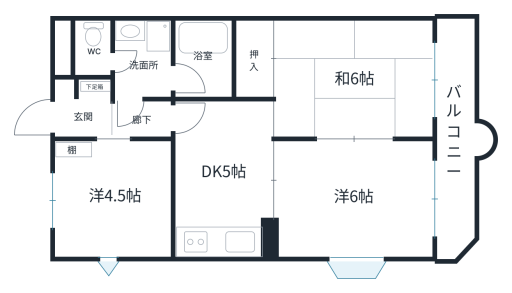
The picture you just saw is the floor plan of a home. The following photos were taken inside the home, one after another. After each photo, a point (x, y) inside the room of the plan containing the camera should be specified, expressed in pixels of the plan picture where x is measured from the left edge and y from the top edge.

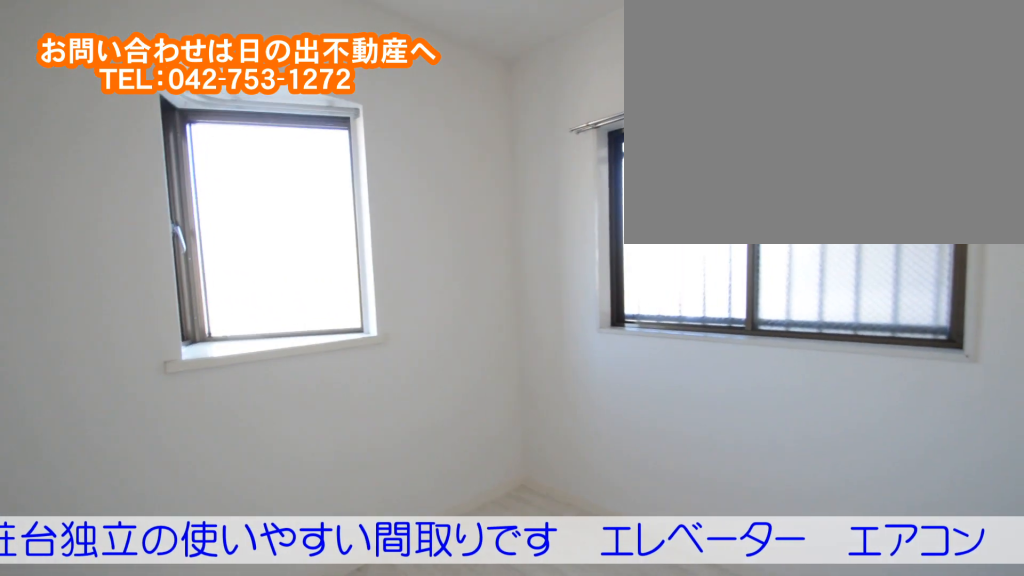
(114, 221)
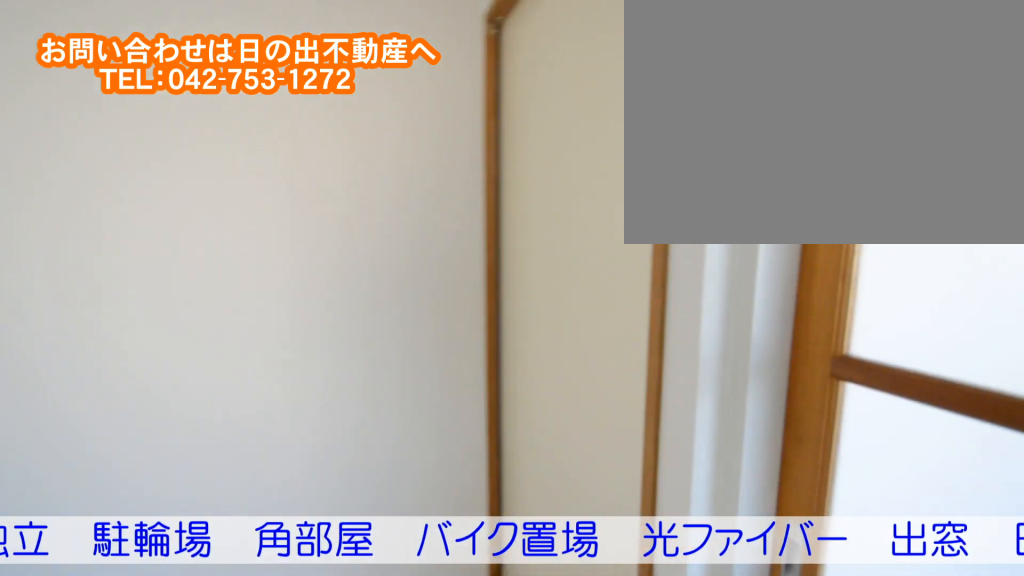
(229, 194)
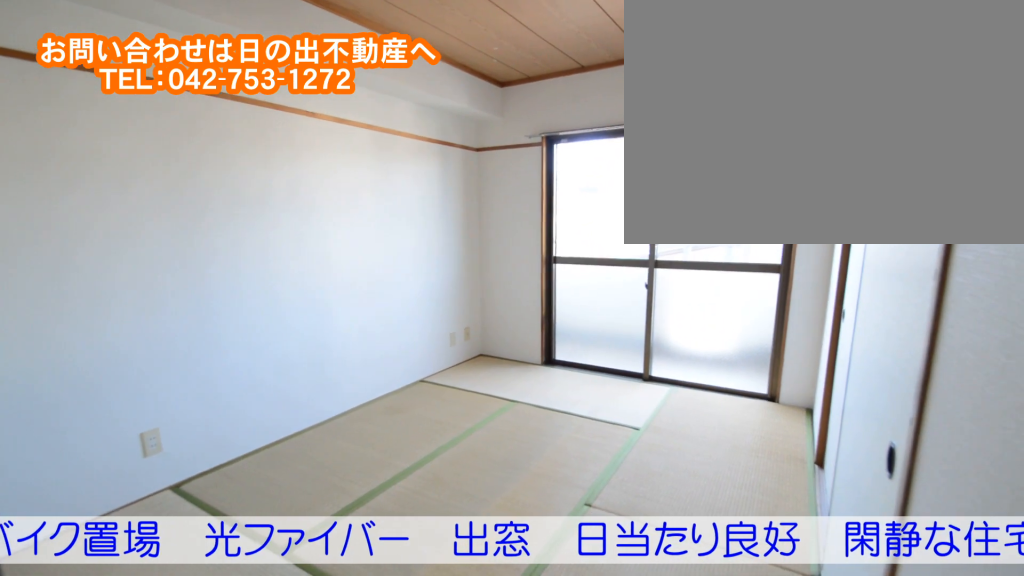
(350, 100)
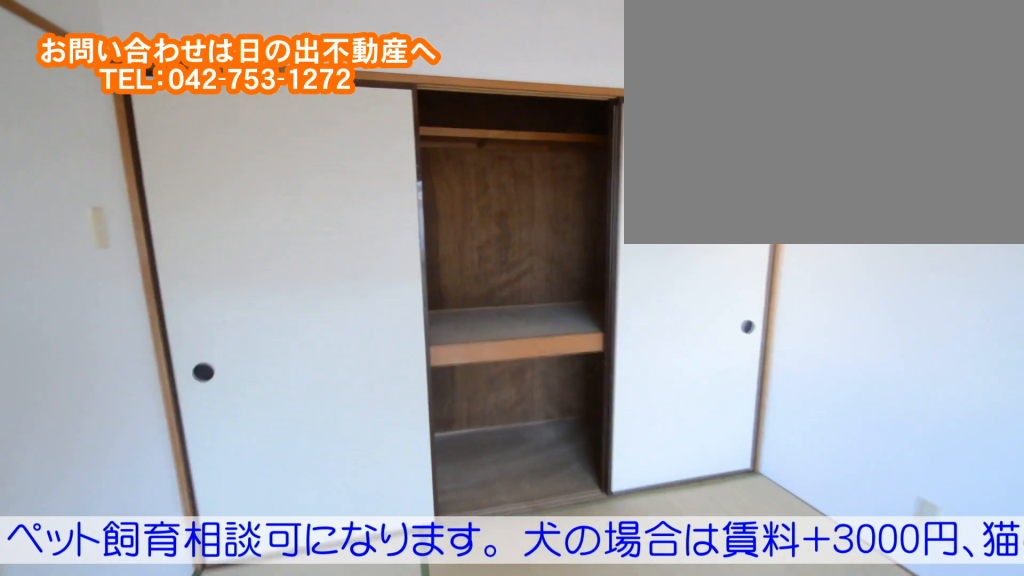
(351, 101)
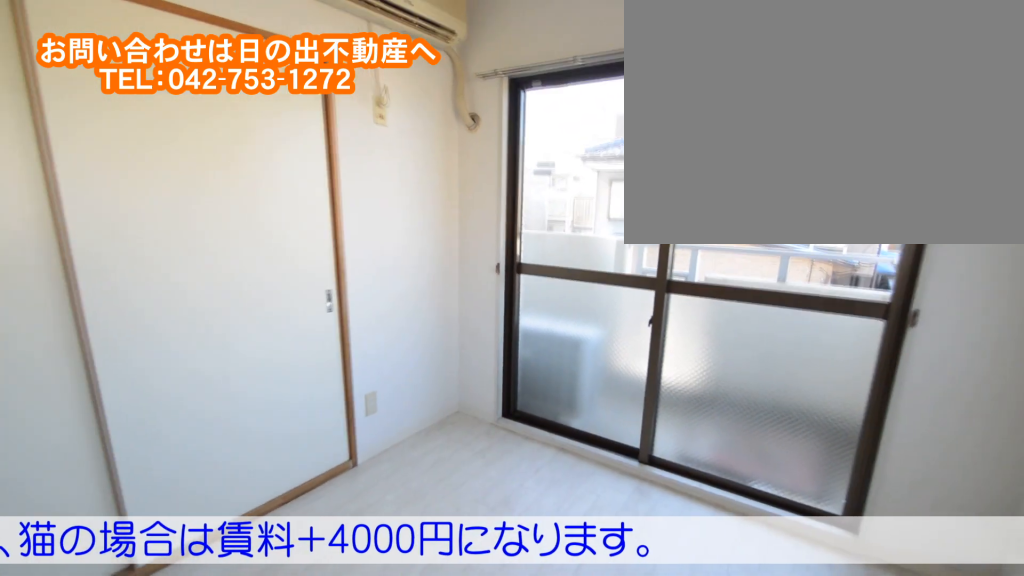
(358, 213)
